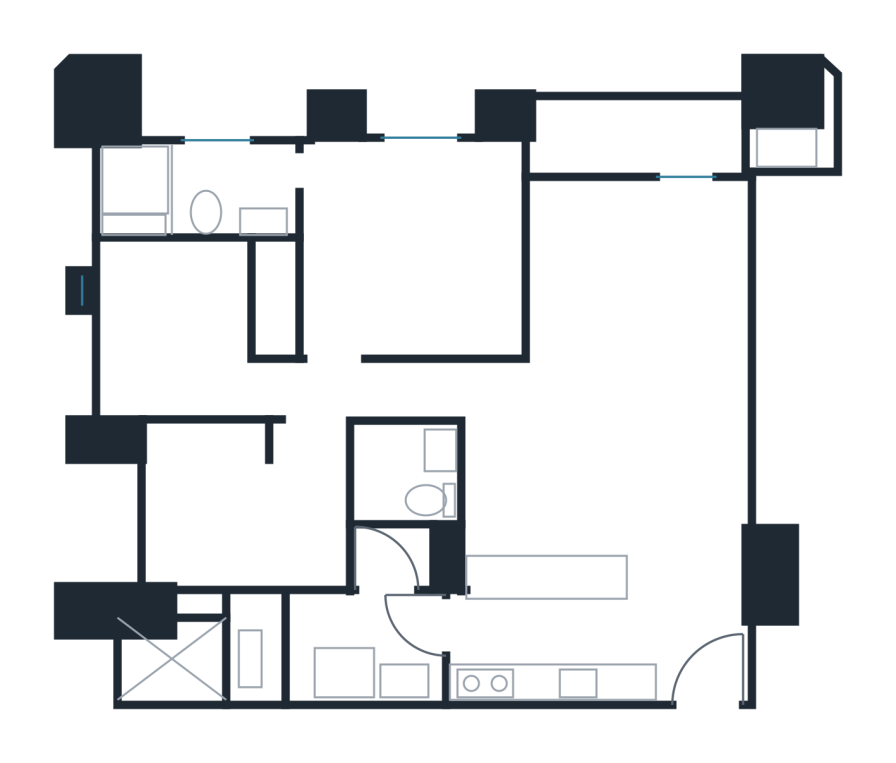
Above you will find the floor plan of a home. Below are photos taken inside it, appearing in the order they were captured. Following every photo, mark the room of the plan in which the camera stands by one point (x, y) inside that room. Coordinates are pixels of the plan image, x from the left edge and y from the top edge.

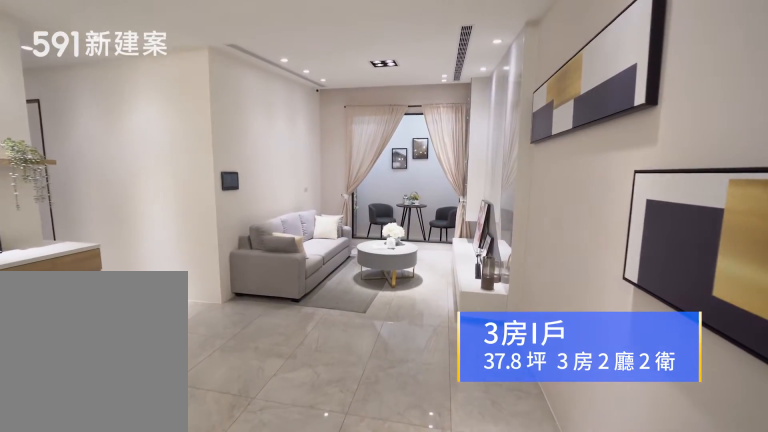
(625, 269)
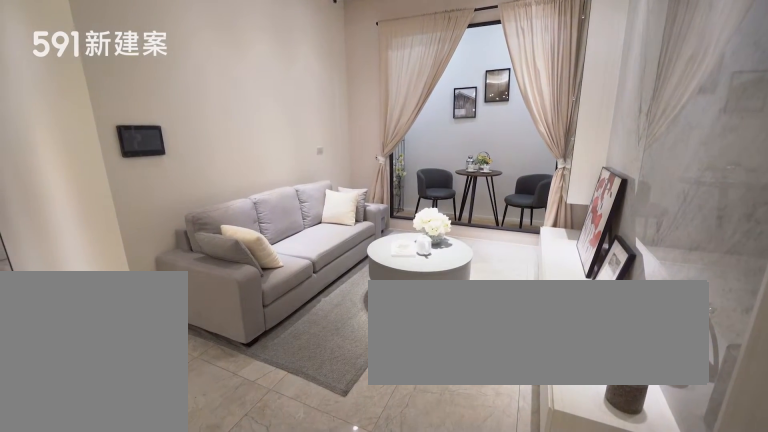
(625, 269)
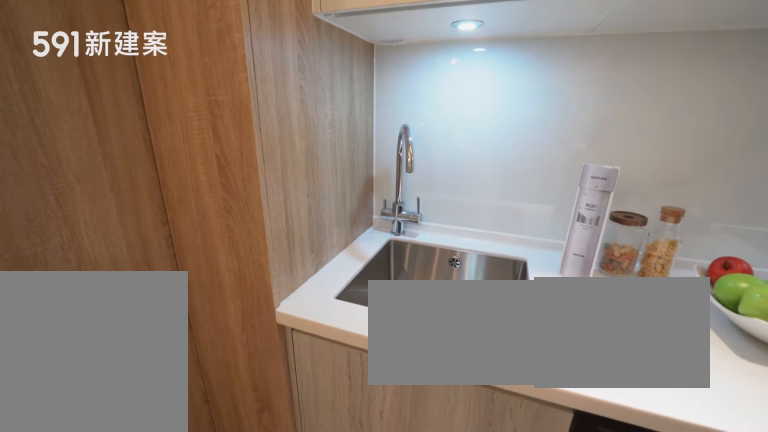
(529, 651)
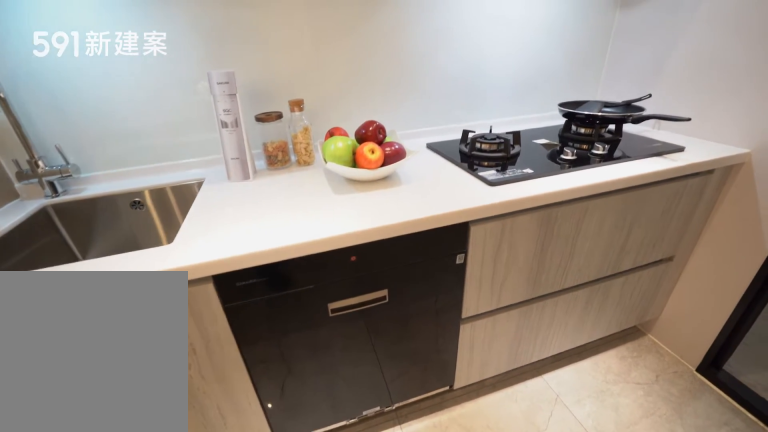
(529, 651)
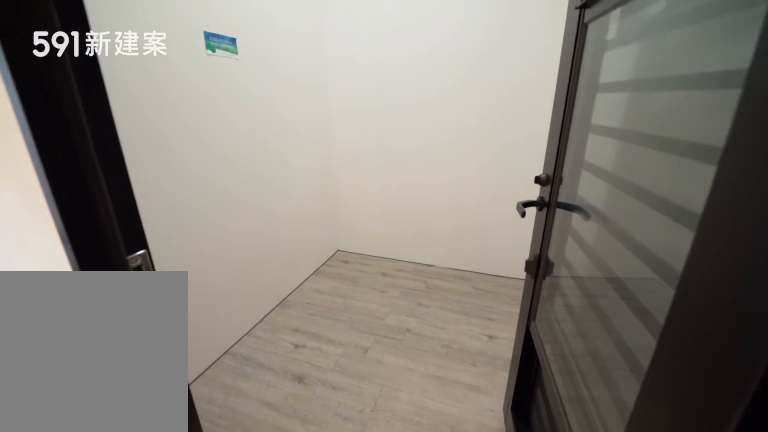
(360, 648)
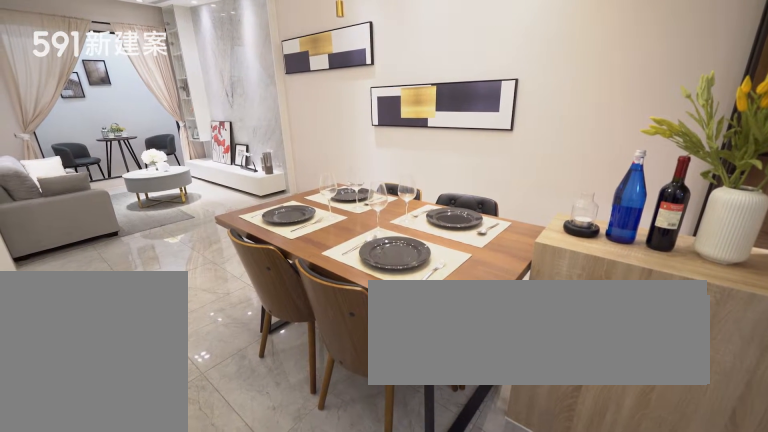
(563, 482)
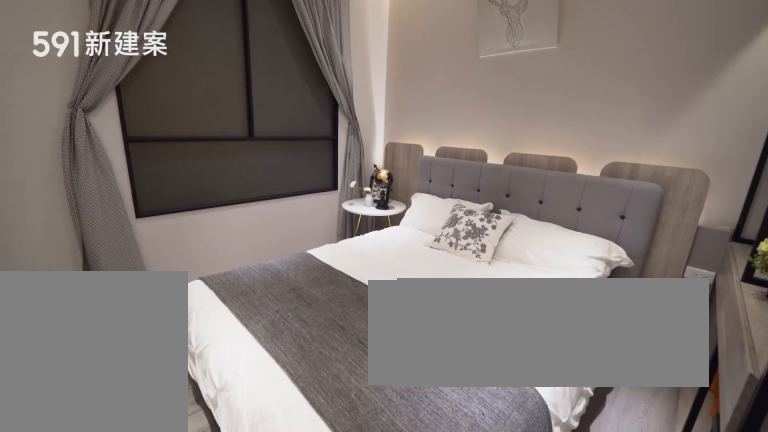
(415, 247)
